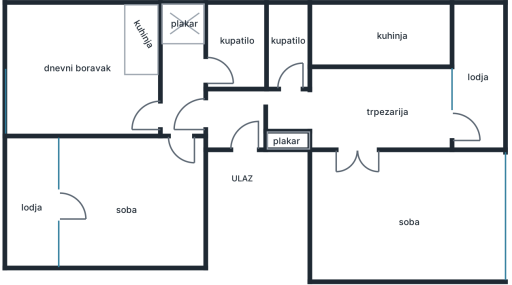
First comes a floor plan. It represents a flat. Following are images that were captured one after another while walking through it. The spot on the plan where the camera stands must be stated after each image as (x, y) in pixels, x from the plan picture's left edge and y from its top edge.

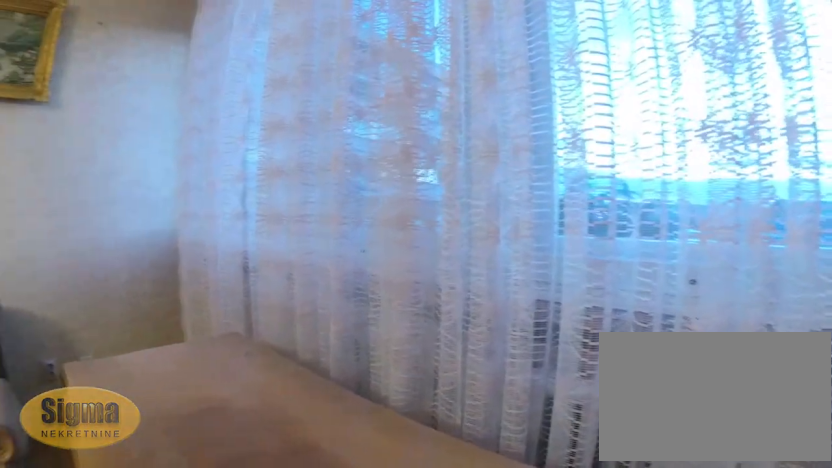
(453, 250)
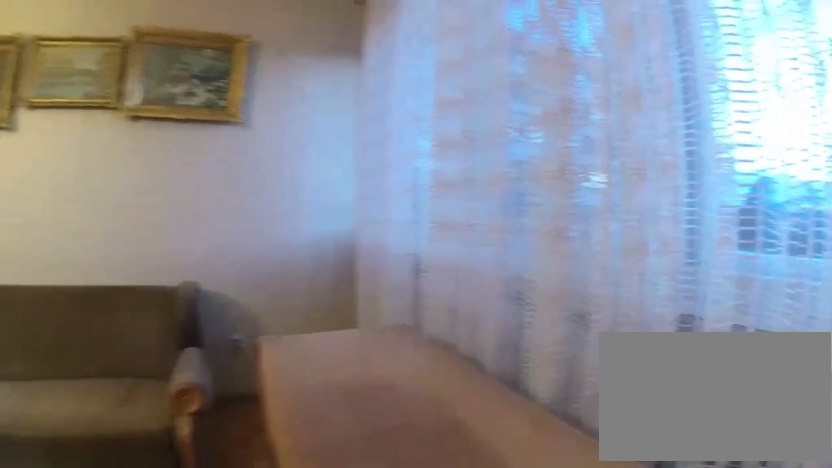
(459, 256)
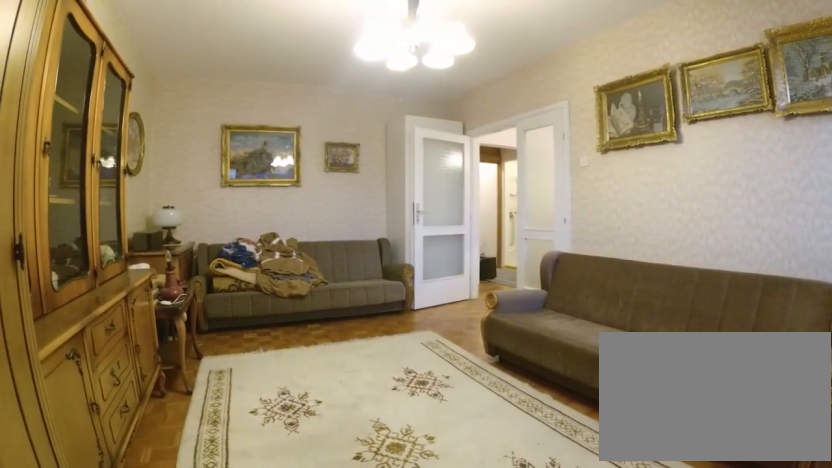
(493, 263)
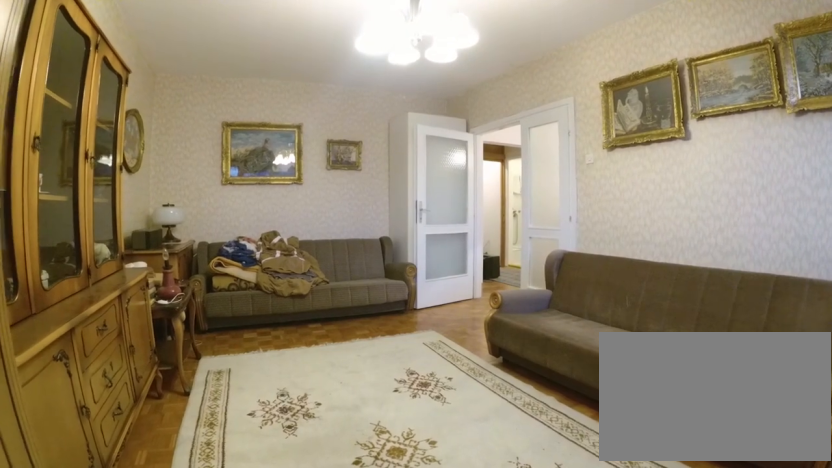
(494, 263)
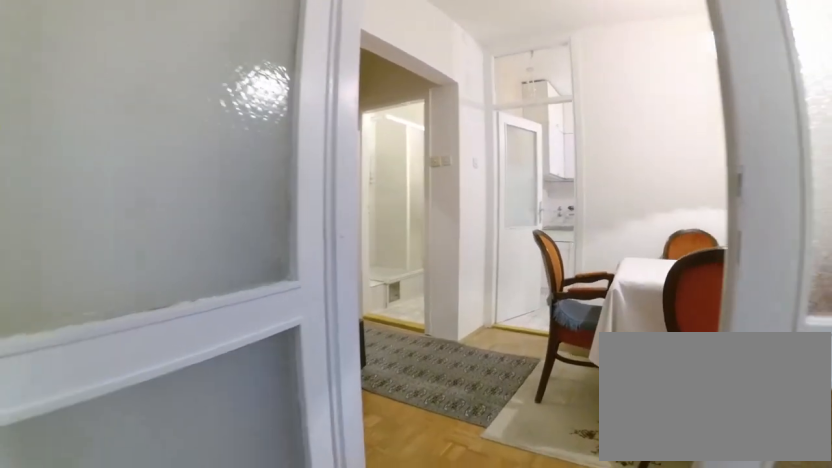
(355, 186)
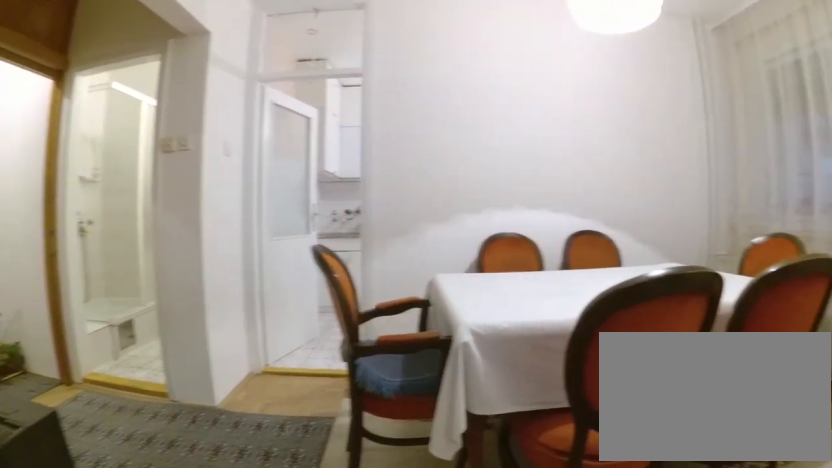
(351, 169)
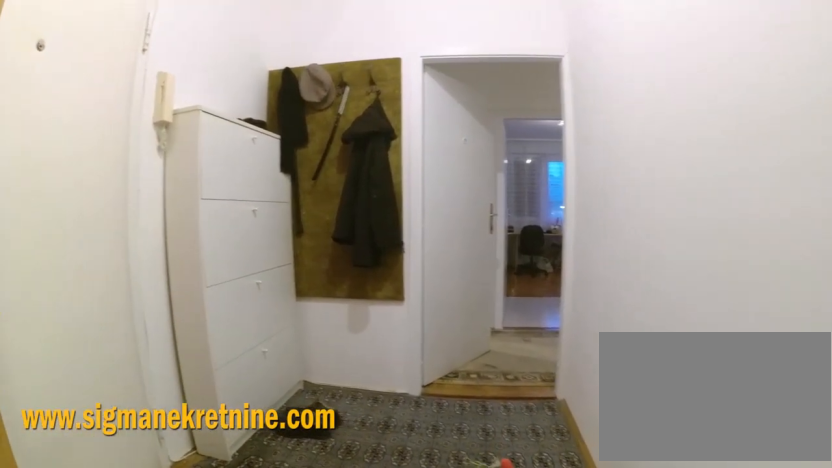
(281, 119)
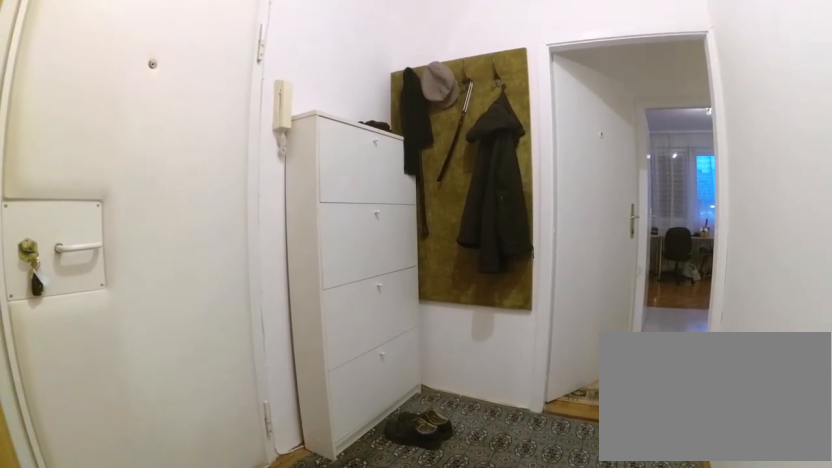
(271, 119)
